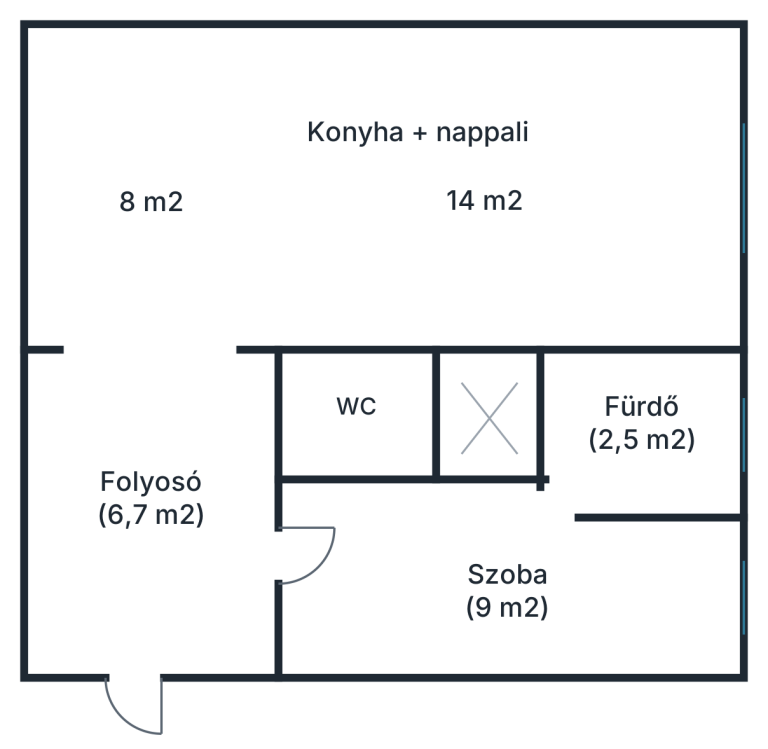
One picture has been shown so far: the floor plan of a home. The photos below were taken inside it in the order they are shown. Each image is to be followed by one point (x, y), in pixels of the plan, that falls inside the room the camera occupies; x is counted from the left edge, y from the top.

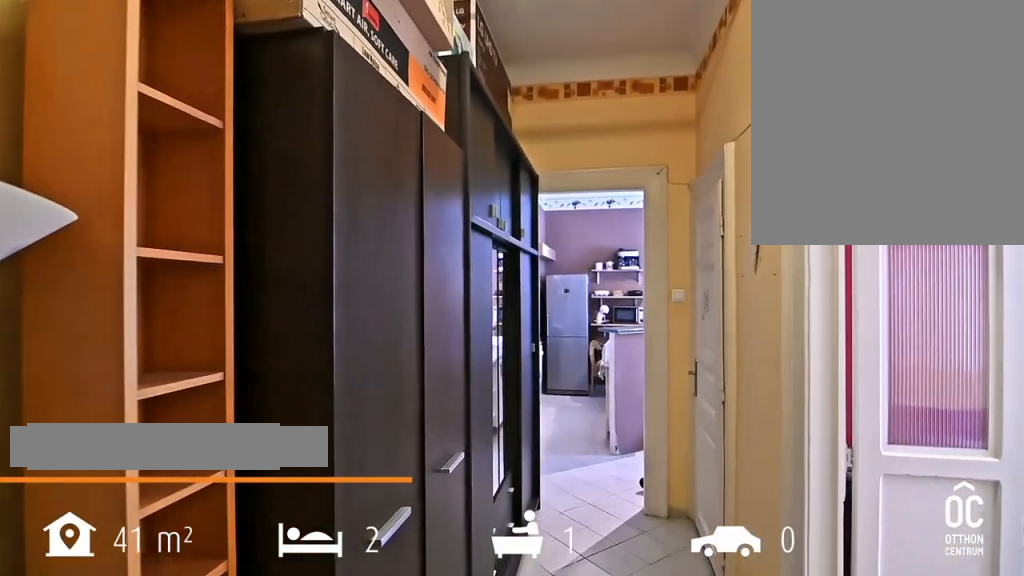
(147, 495)
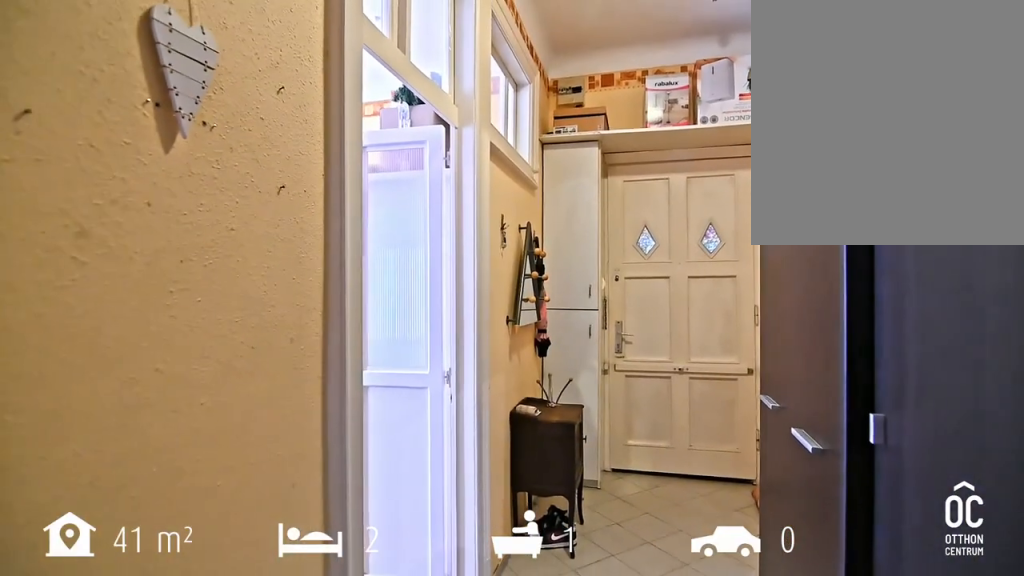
(146, 495)
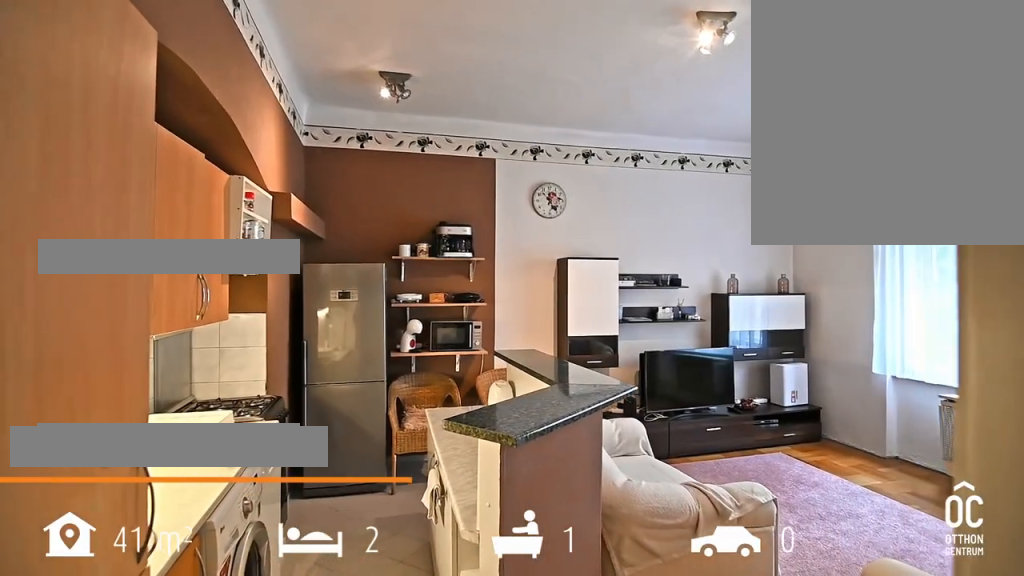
(149, 337)
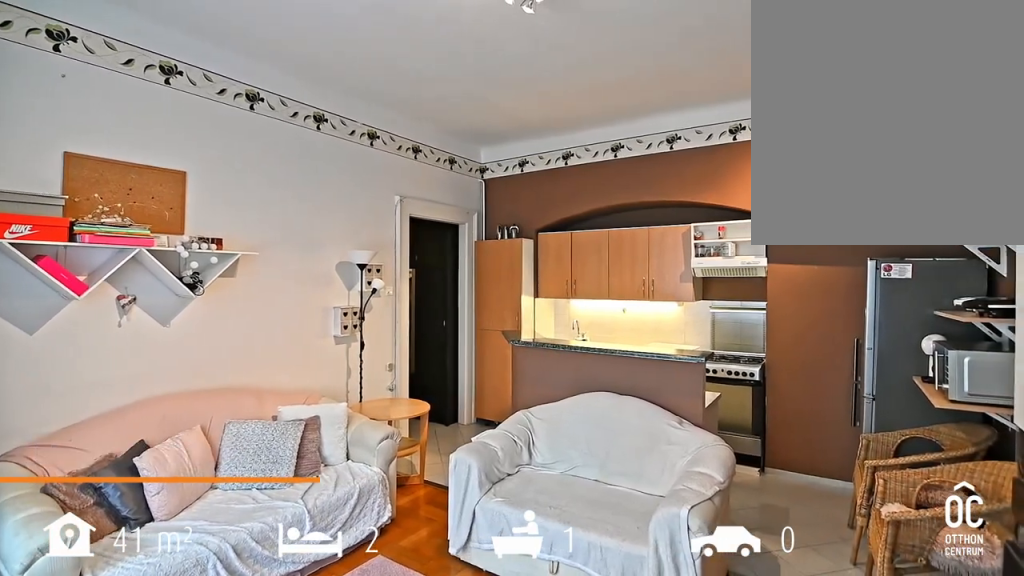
(489, 188)
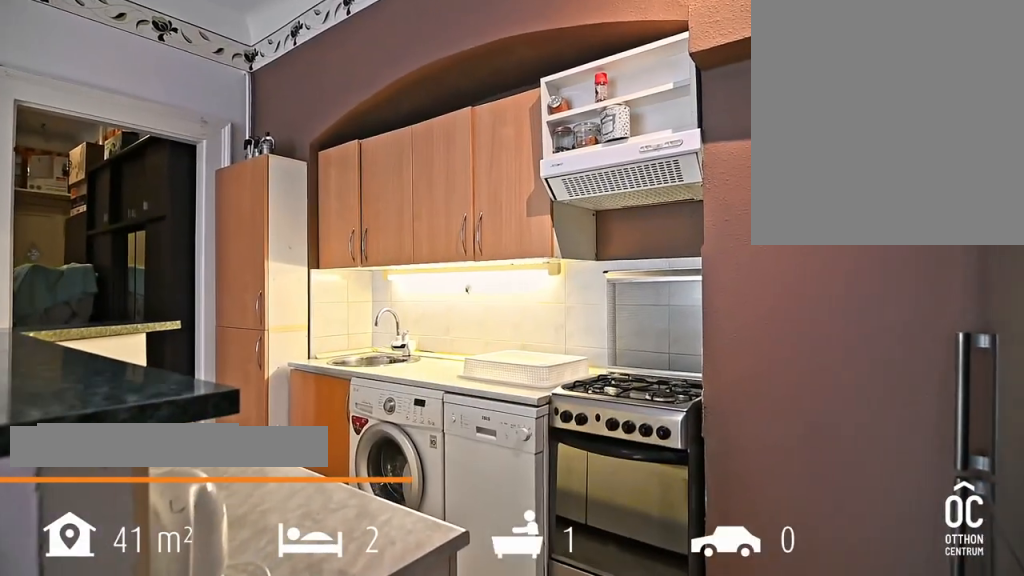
(149, 200)
